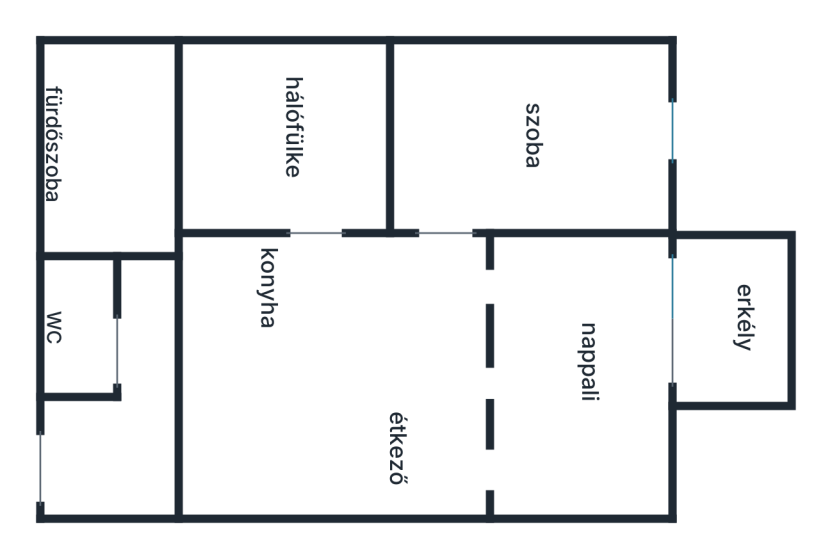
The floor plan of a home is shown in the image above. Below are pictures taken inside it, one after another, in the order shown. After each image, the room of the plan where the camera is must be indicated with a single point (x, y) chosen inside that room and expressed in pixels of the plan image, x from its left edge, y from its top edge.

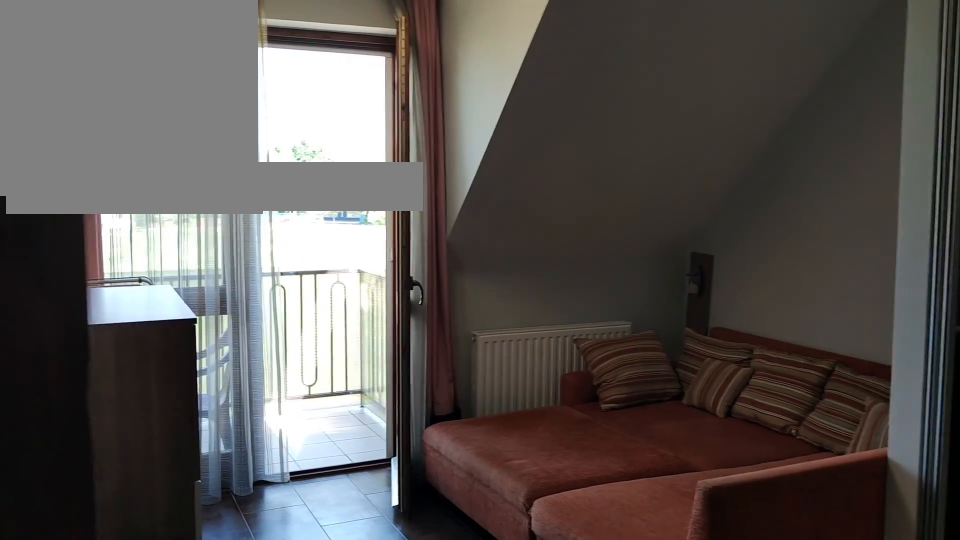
(592, 386)
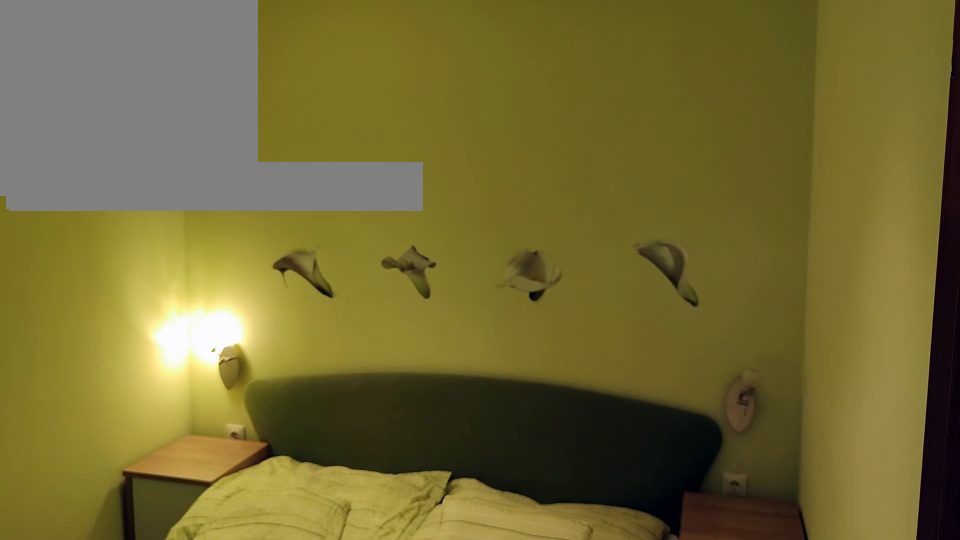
(273, 124)
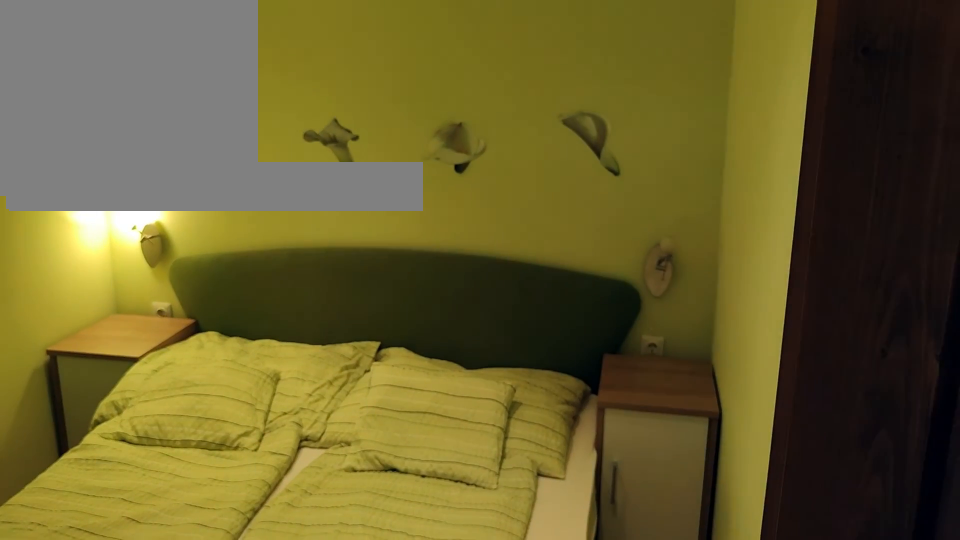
(273, 124)
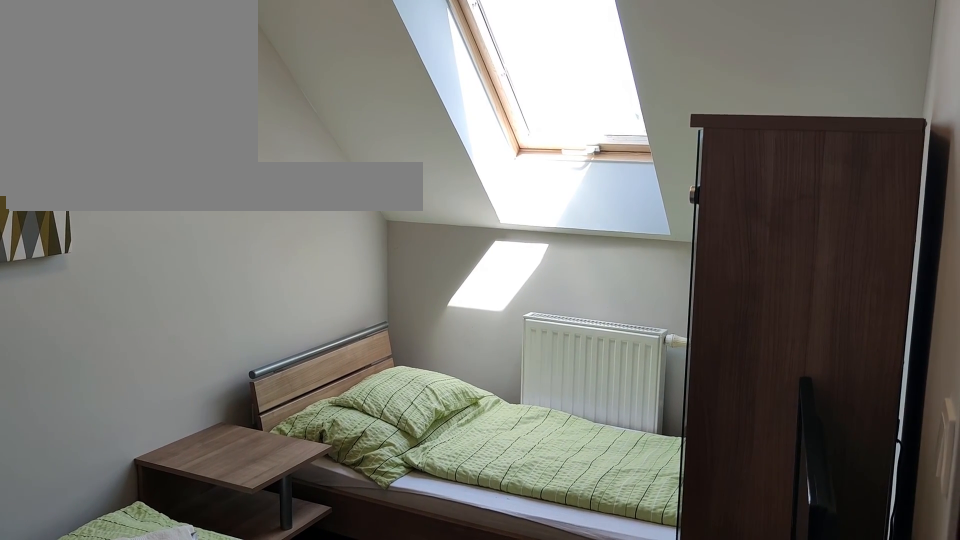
(533, 124)
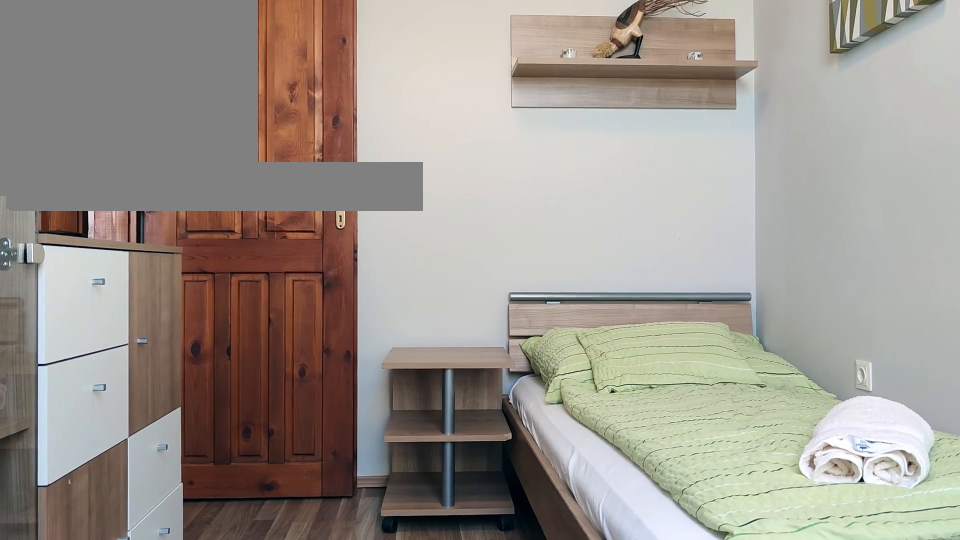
(533, 124)
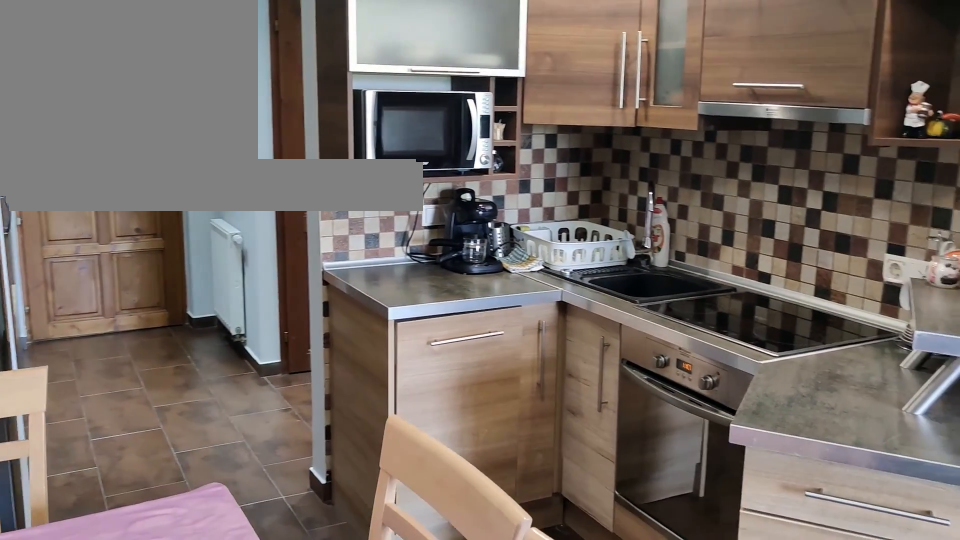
(326, 388)
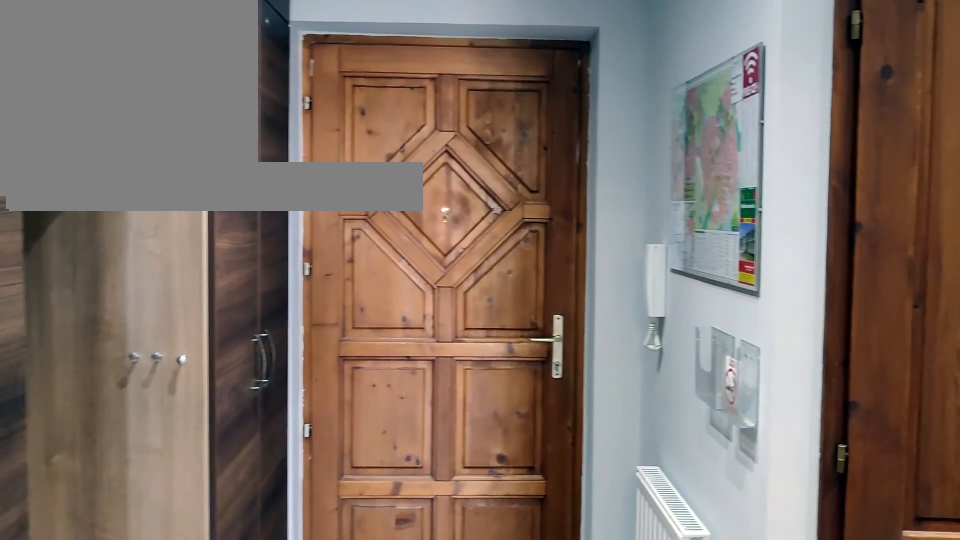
(76, 451)
